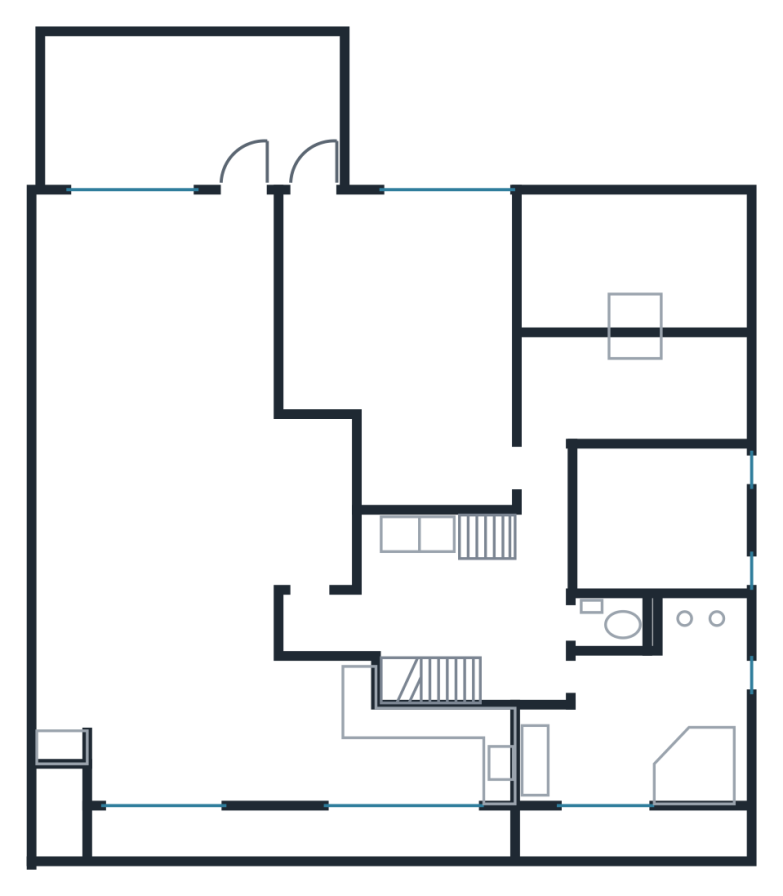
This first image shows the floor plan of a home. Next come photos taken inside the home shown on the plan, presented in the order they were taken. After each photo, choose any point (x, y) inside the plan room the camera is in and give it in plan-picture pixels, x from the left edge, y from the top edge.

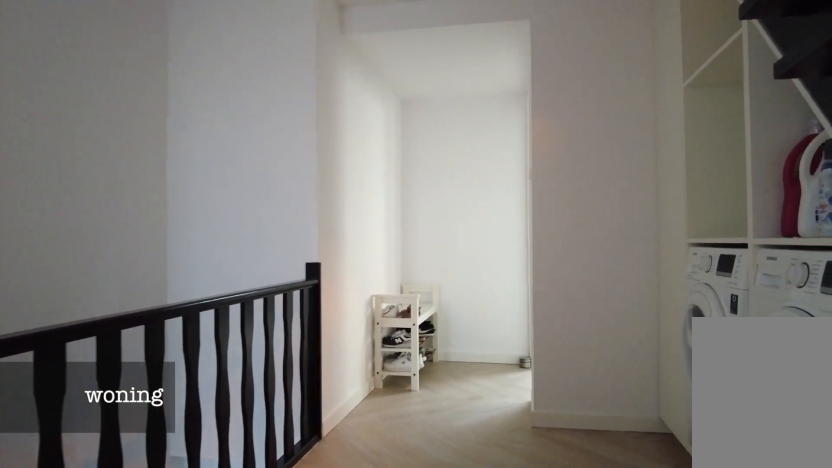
(463, 598)
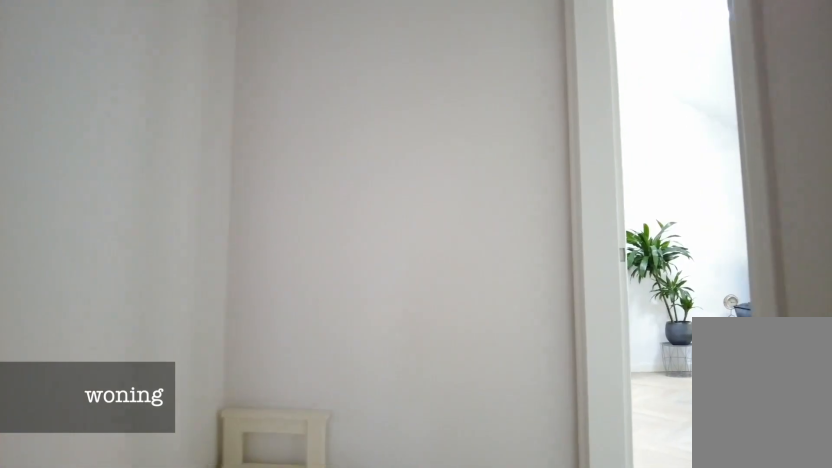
(463, 598)
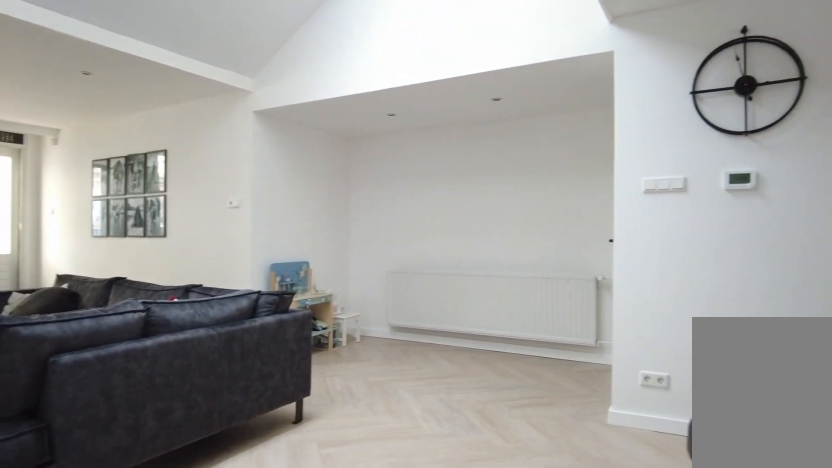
(193, 525)
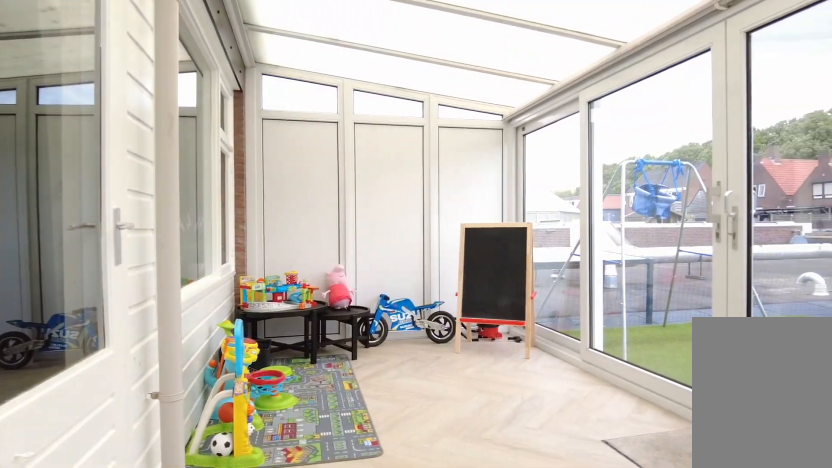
(193, 109)
